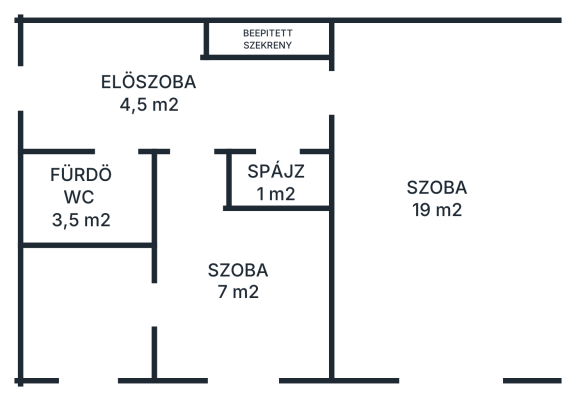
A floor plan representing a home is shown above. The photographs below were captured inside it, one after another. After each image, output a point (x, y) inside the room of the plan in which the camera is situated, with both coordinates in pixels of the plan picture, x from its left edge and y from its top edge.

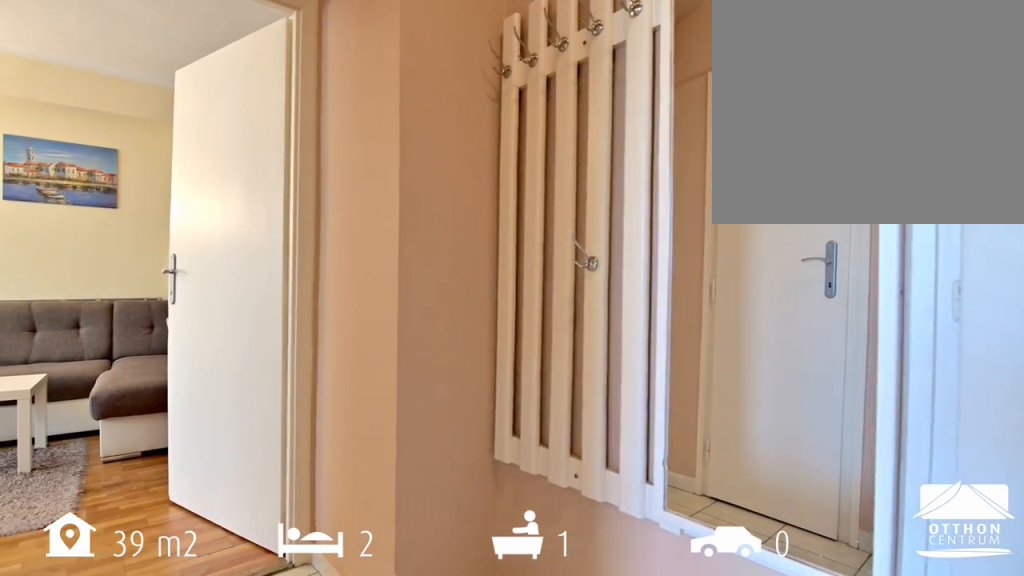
(156, 90)
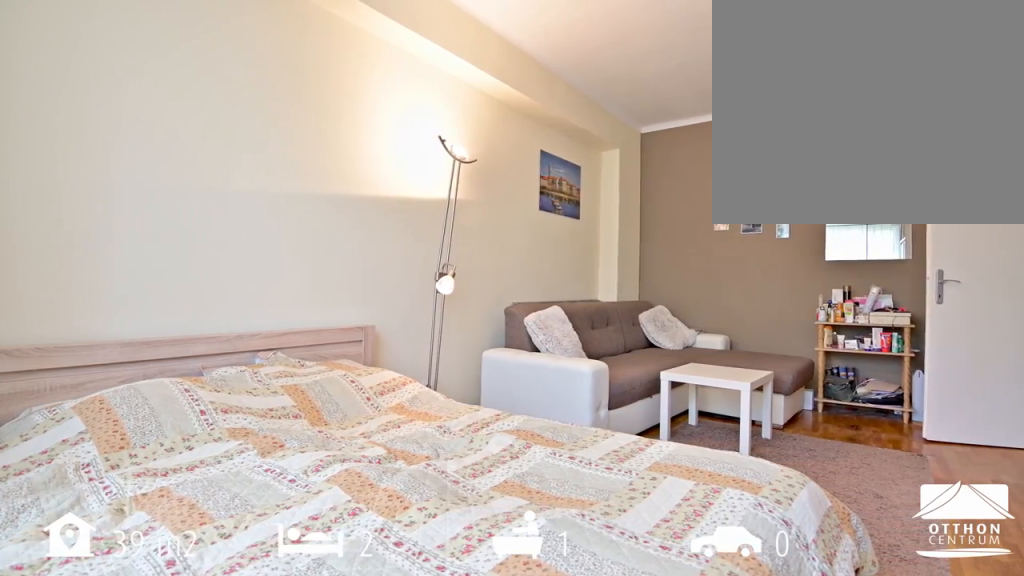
(448, 188)
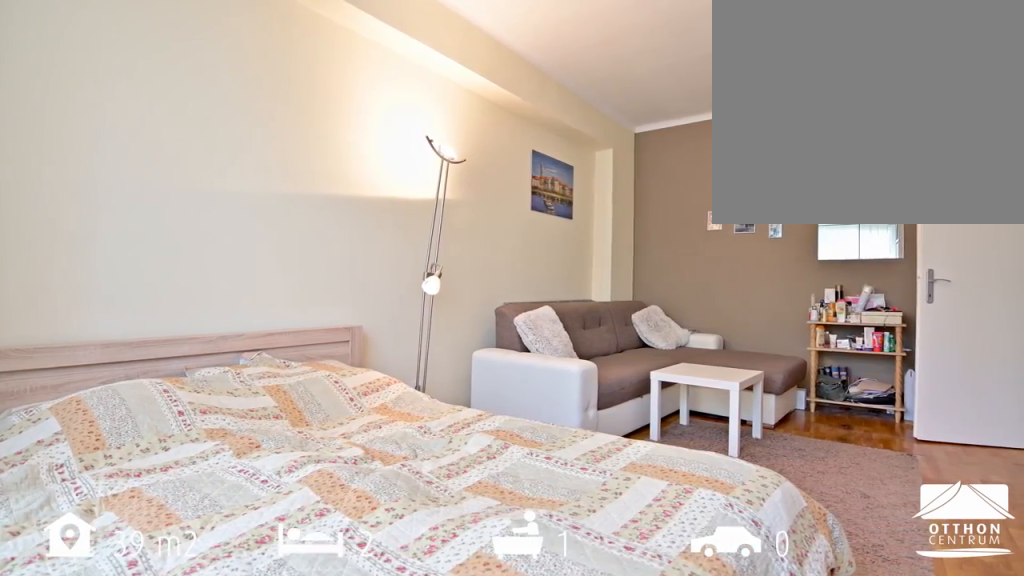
(448, 188)
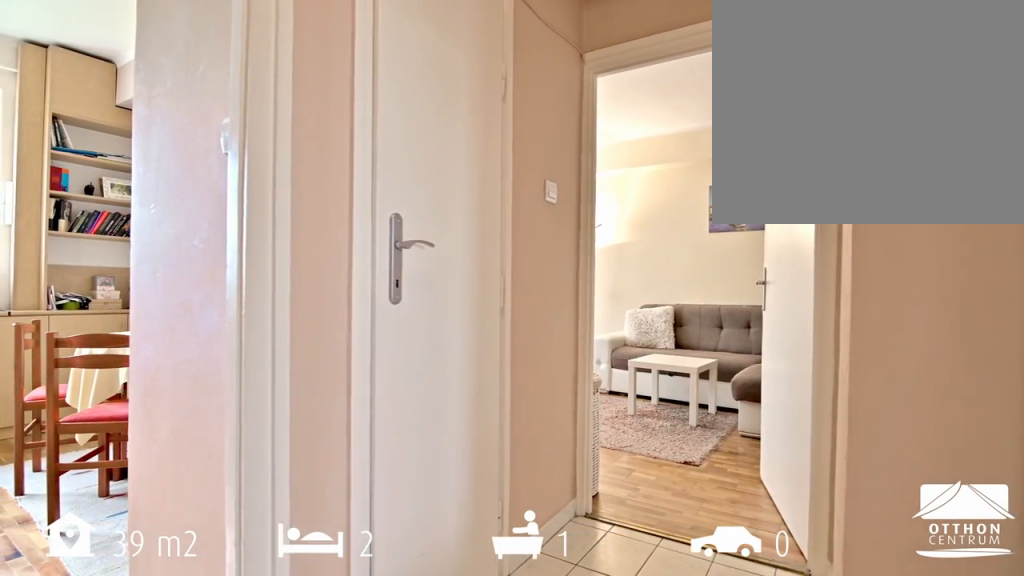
(156, 90)
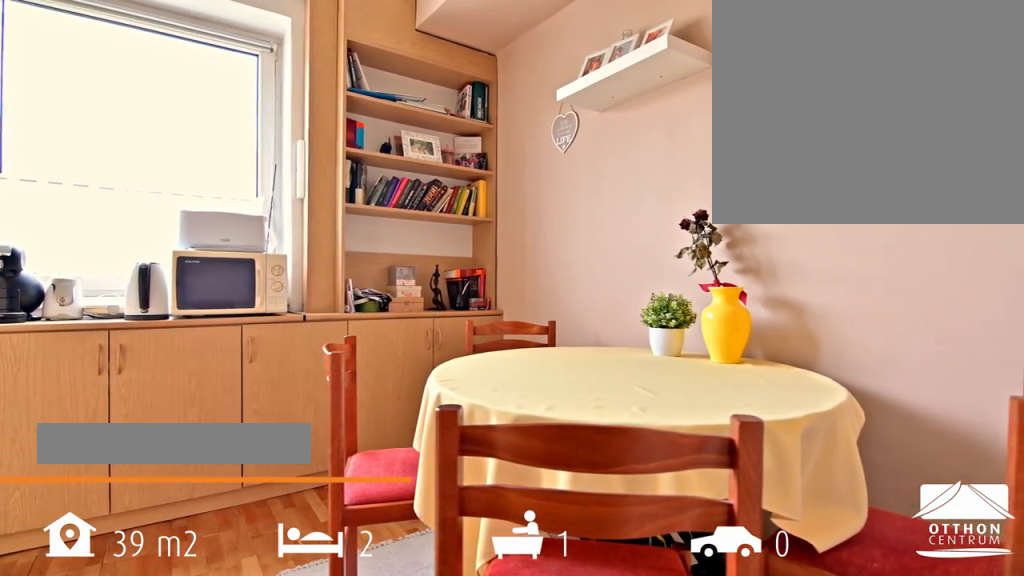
(236, 277)
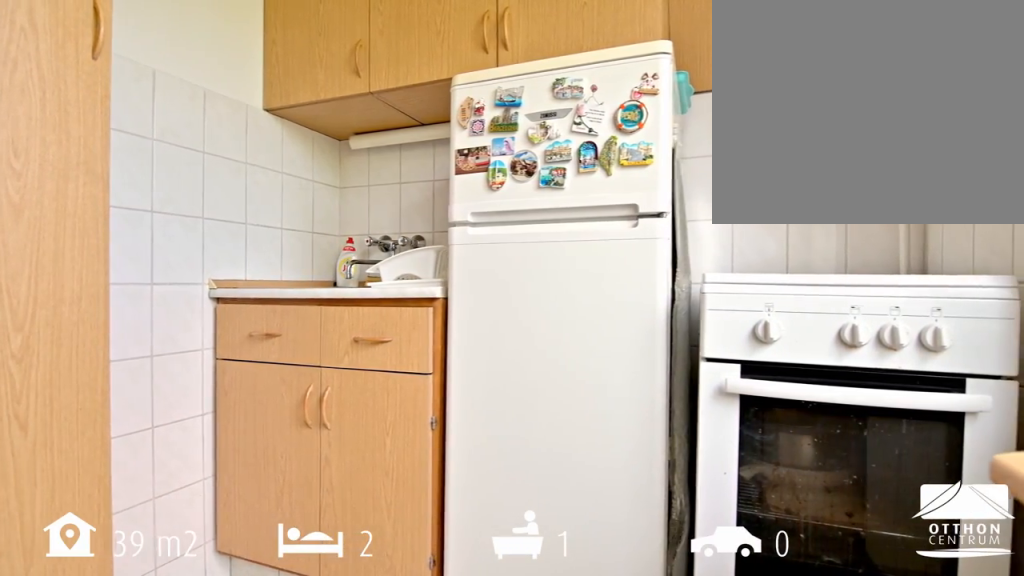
(91, 316)
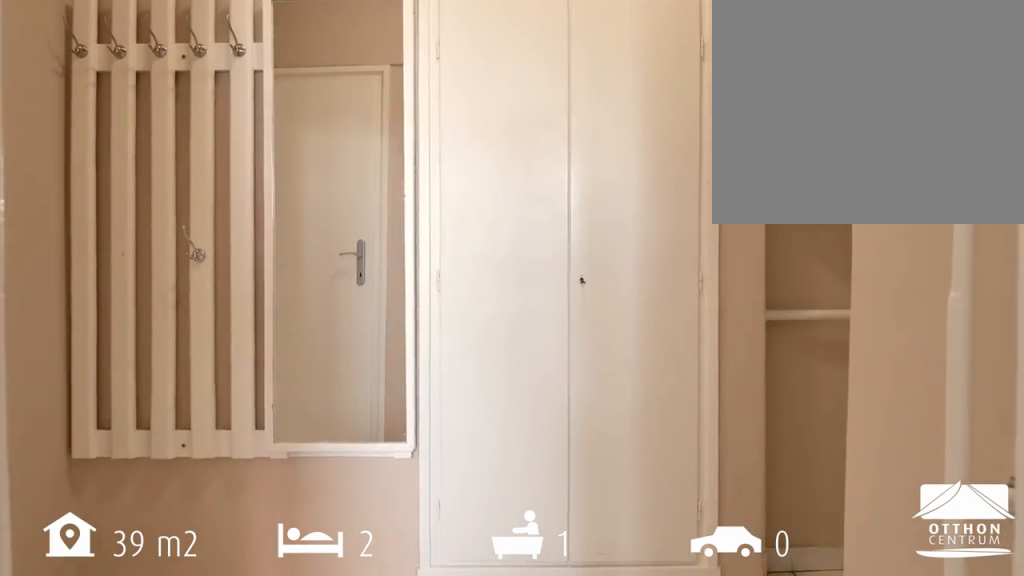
(156, 90)
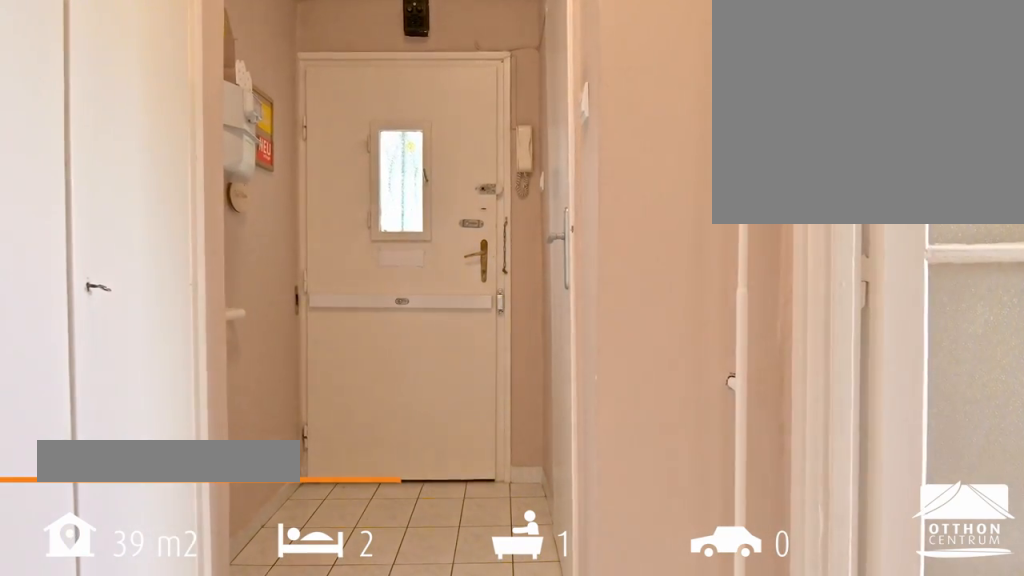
(156, 90)
